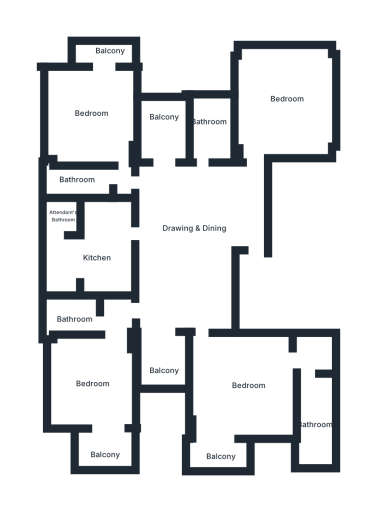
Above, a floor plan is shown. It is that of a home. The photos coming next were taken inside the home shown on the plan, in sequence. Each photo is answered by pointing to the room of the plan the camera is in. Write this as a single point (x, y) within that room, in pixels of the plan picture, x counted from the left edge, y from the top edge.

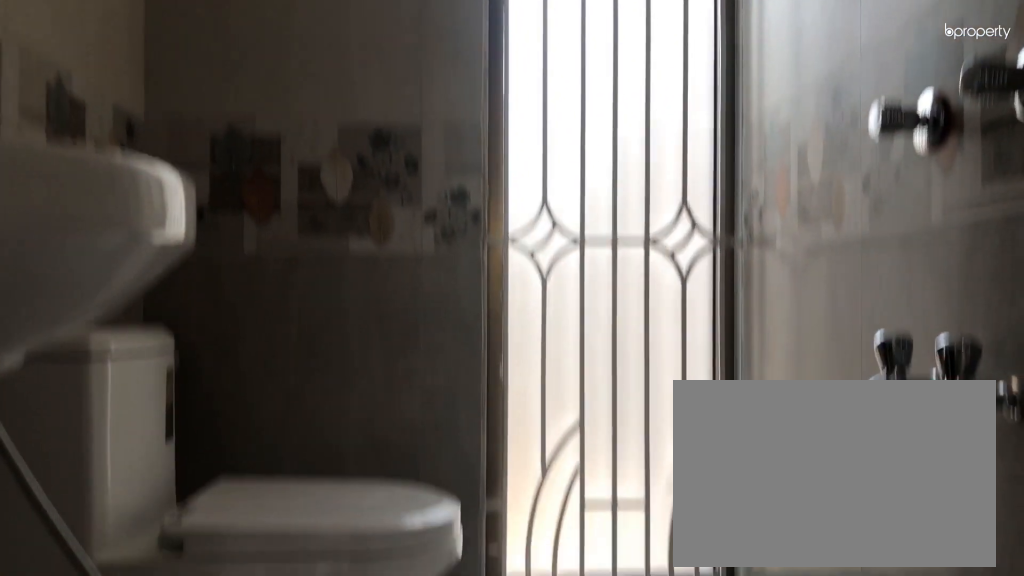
(209, 128)
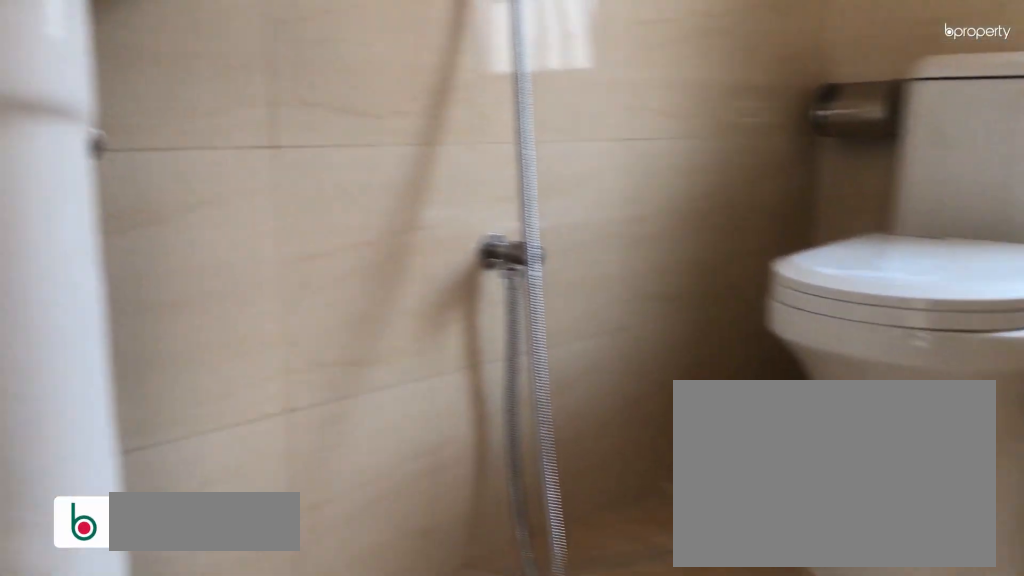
(87, 179)
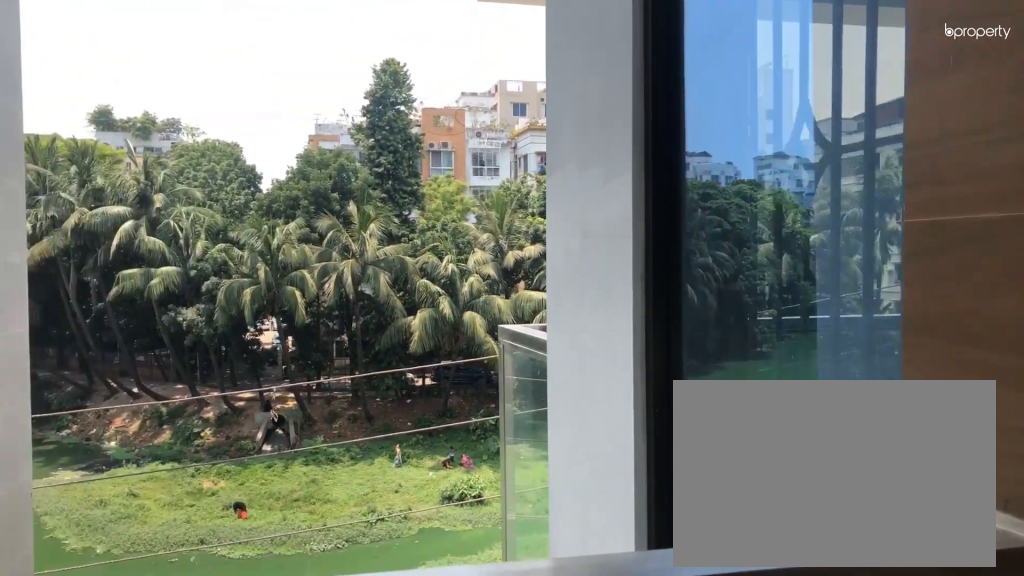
(159, 362)
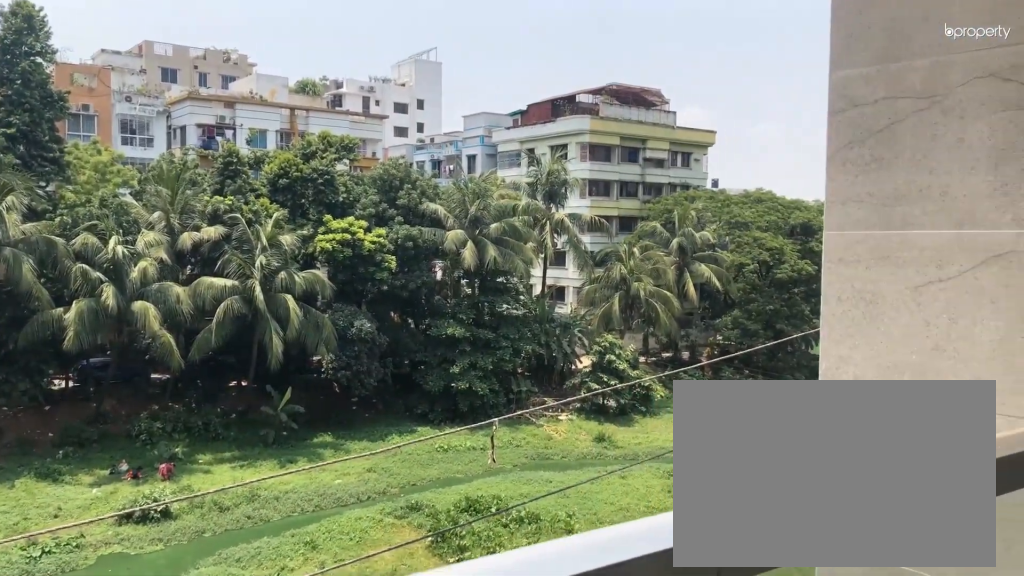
(215, 453)
